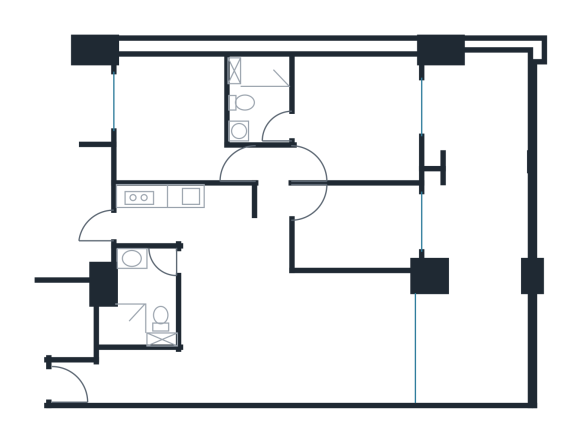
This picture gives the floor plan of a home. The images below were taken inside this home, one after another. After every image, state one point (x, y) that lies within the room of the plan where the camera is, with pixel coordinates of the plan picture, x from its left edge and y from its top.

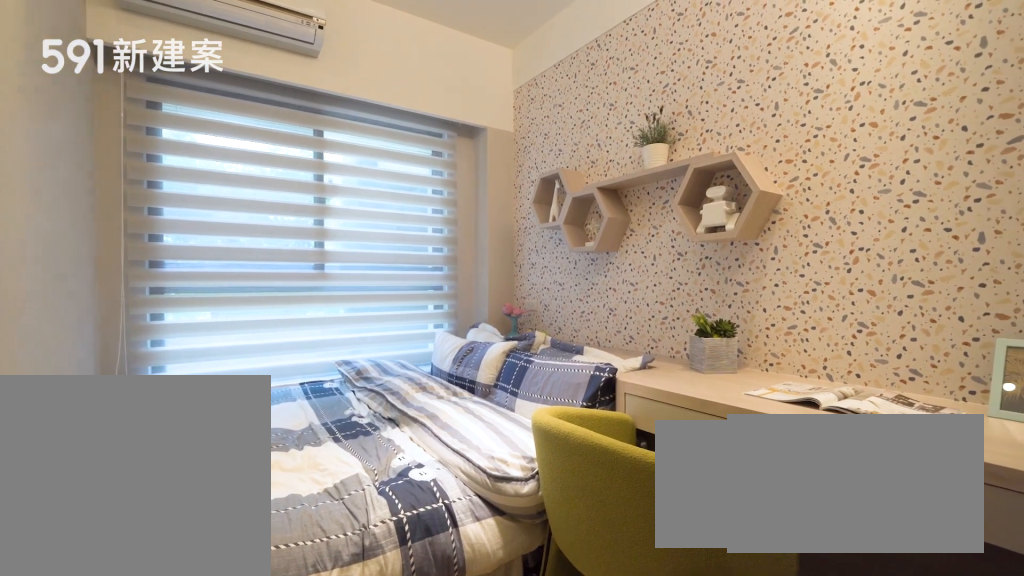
(356, 228)
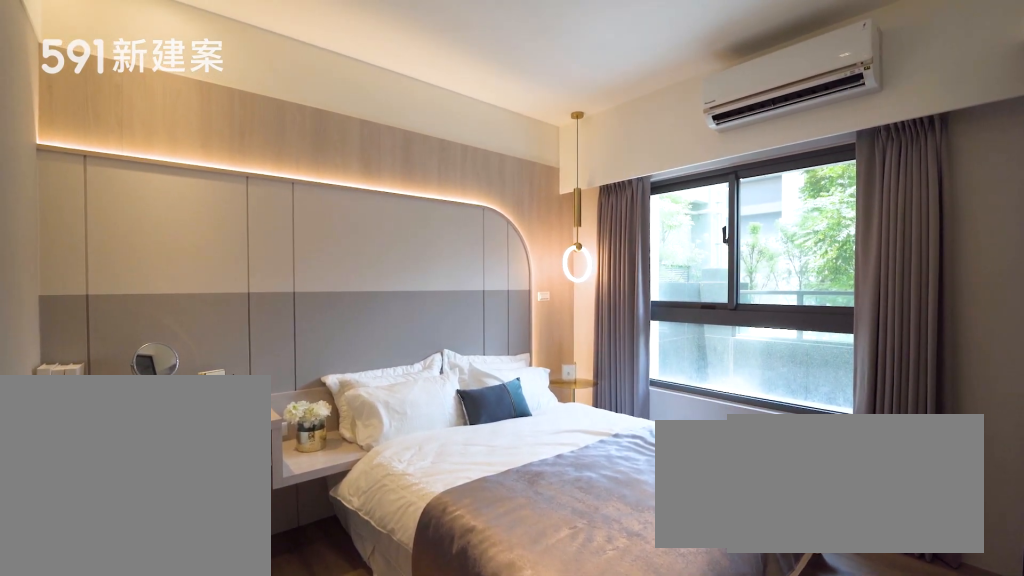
(356, 118)
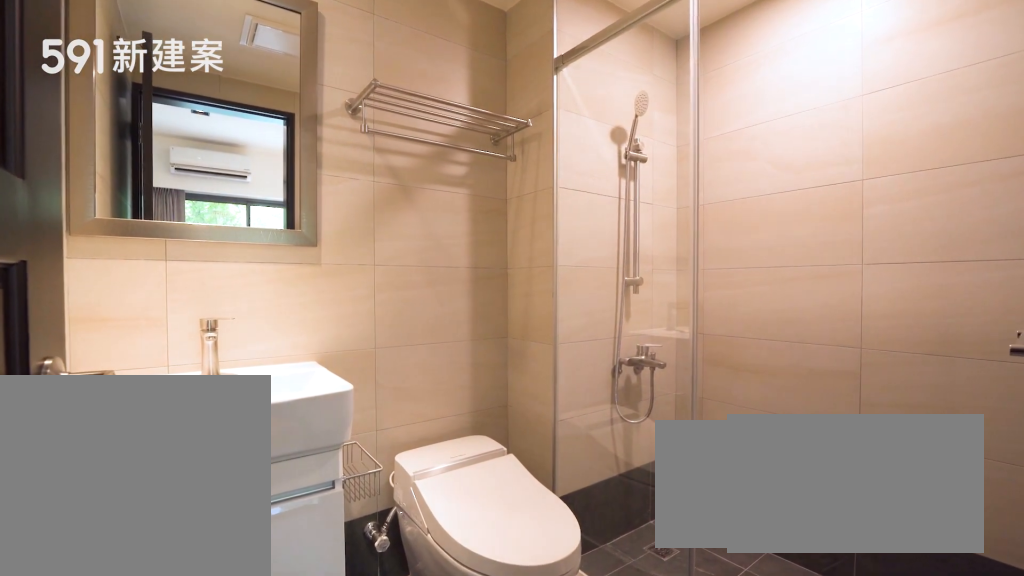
(261, 98)
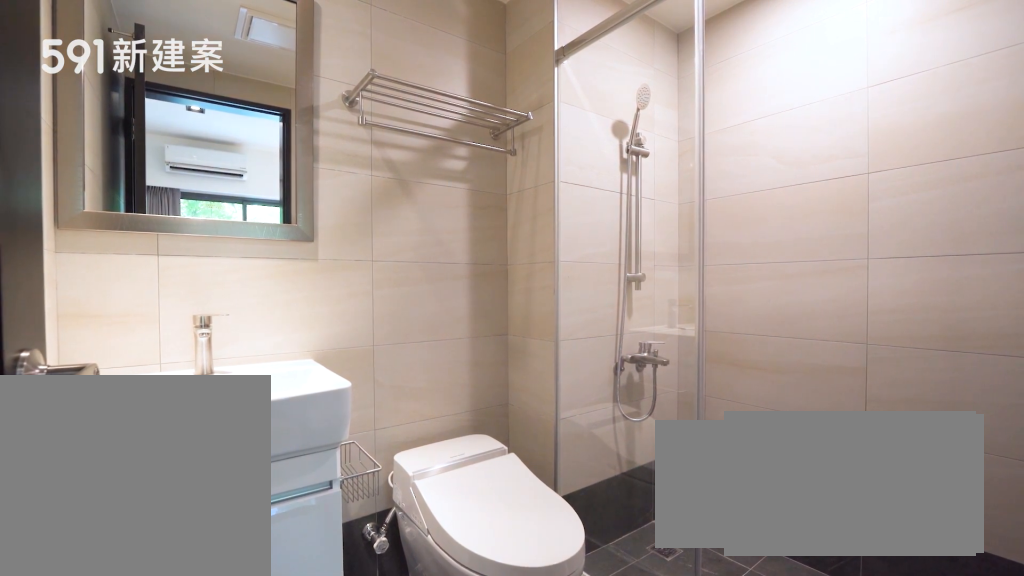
(261, 98)
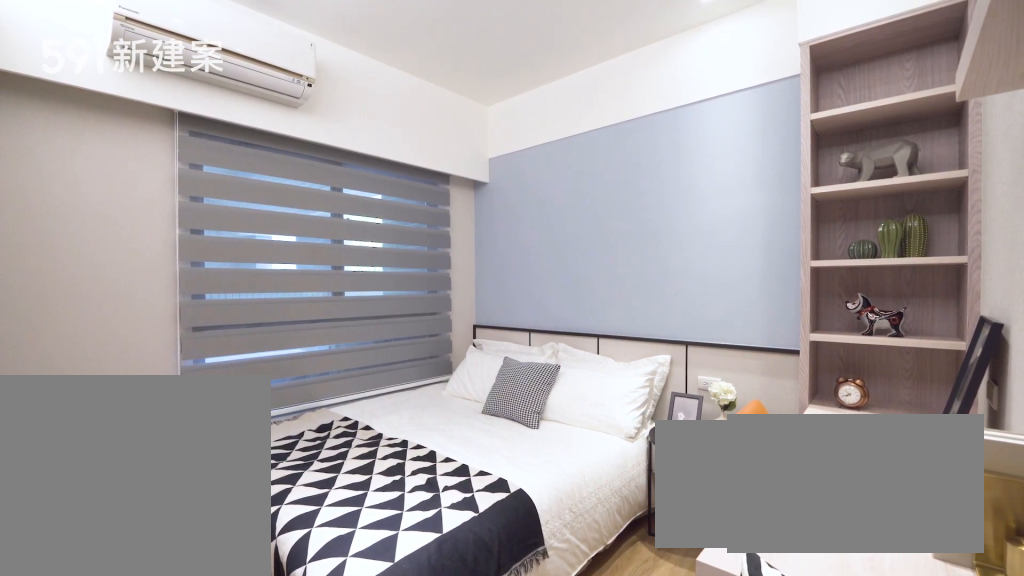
(174, 121)
